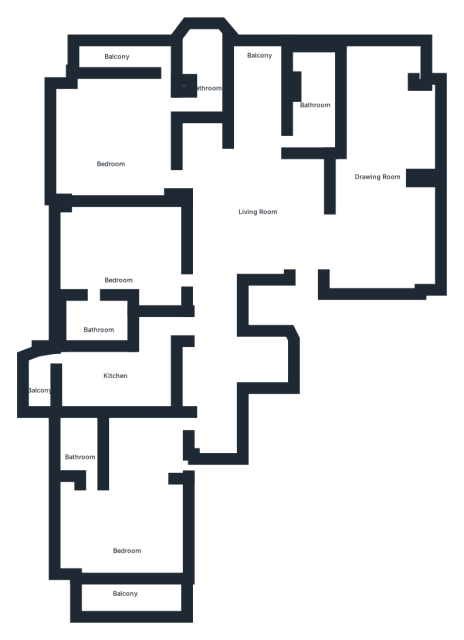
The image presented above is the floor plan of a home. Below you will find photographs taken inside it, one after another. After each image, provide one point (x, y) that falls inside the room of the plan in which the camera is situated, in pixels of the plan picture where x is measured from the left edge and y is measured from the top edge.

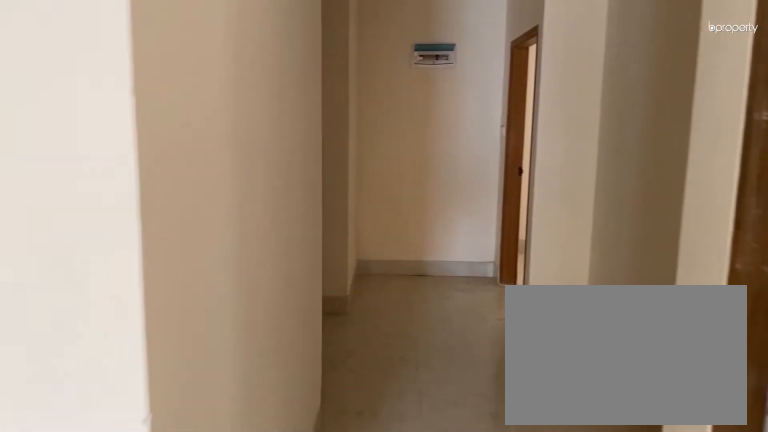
(262, 210)
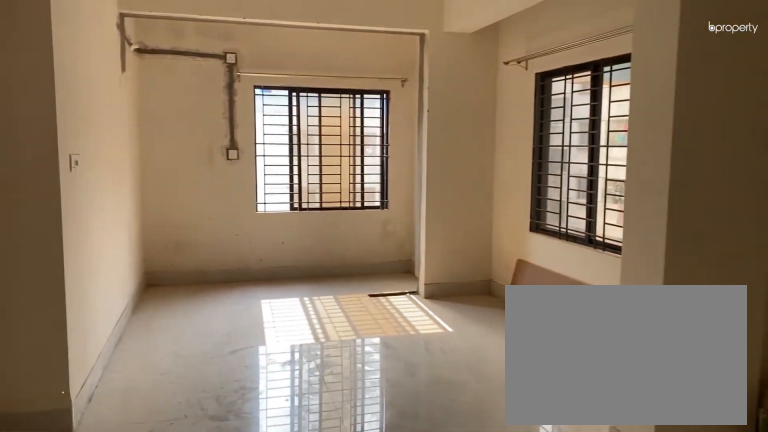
(376, 172)
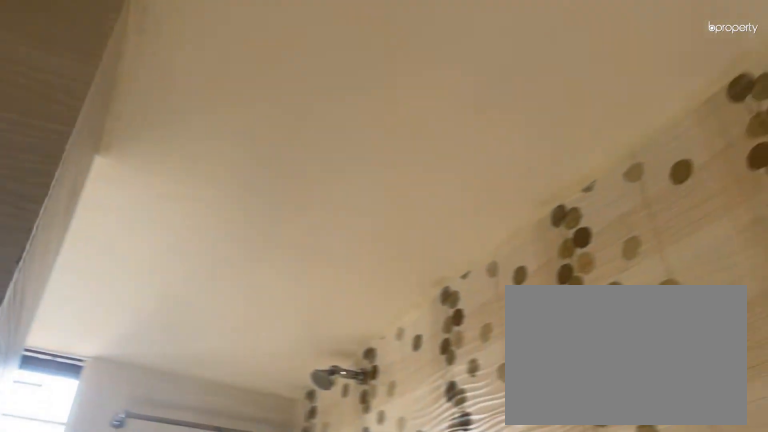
(316, 100)
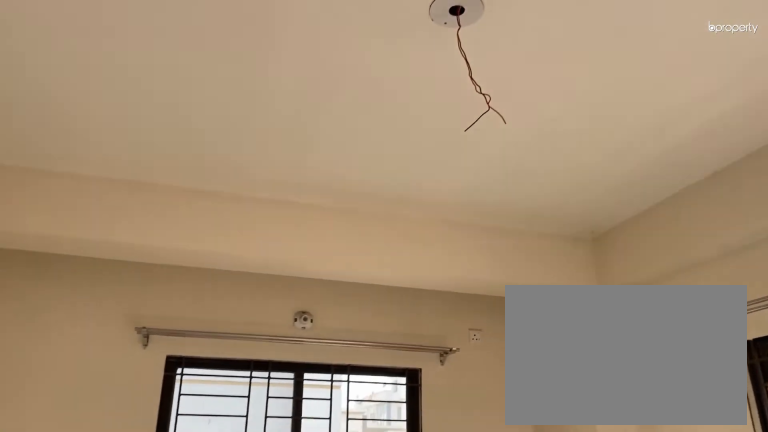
(114, 151)
